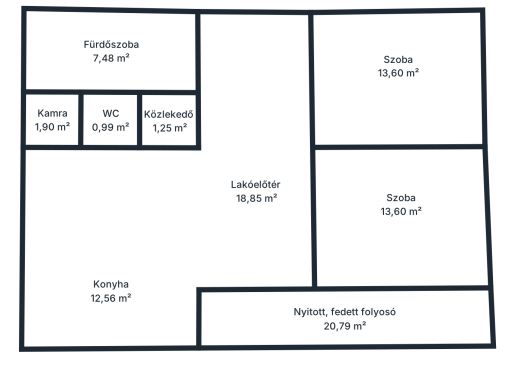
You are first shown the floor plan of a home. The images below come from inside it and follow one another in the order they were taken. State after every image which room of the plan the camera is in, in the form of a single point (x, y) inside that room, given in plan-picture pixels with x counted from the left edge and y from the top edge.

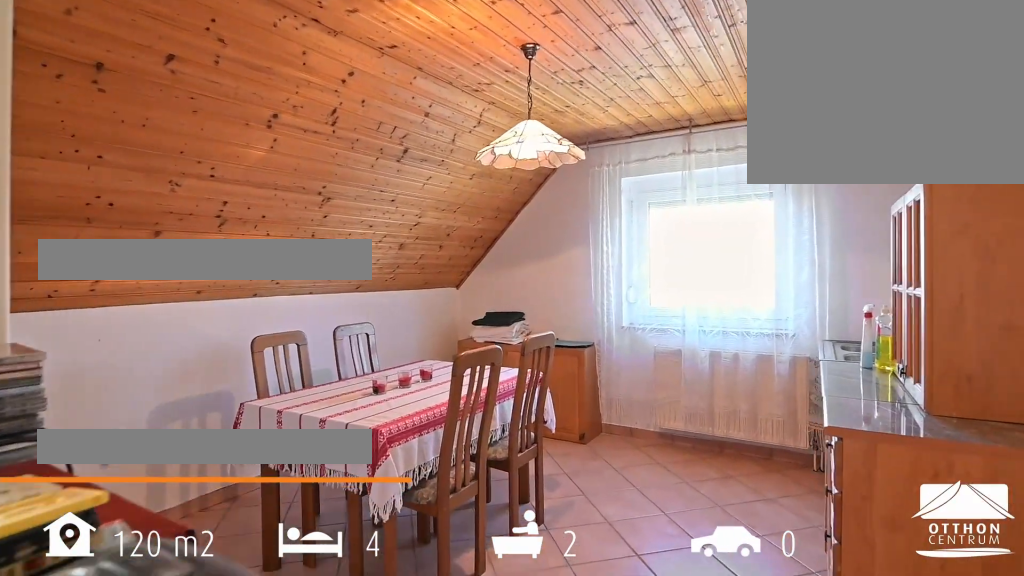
(110, 305)
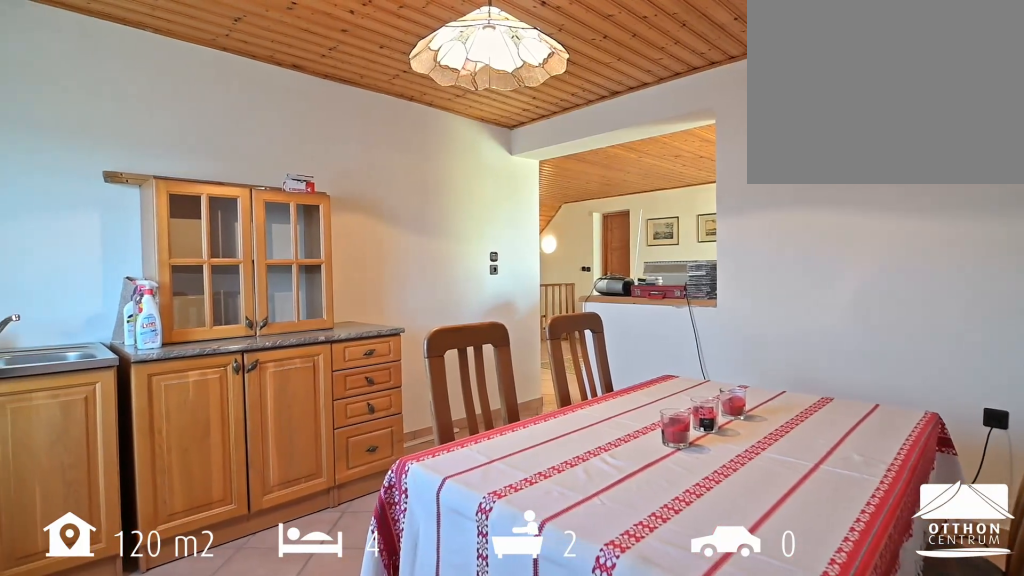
(110, 305)
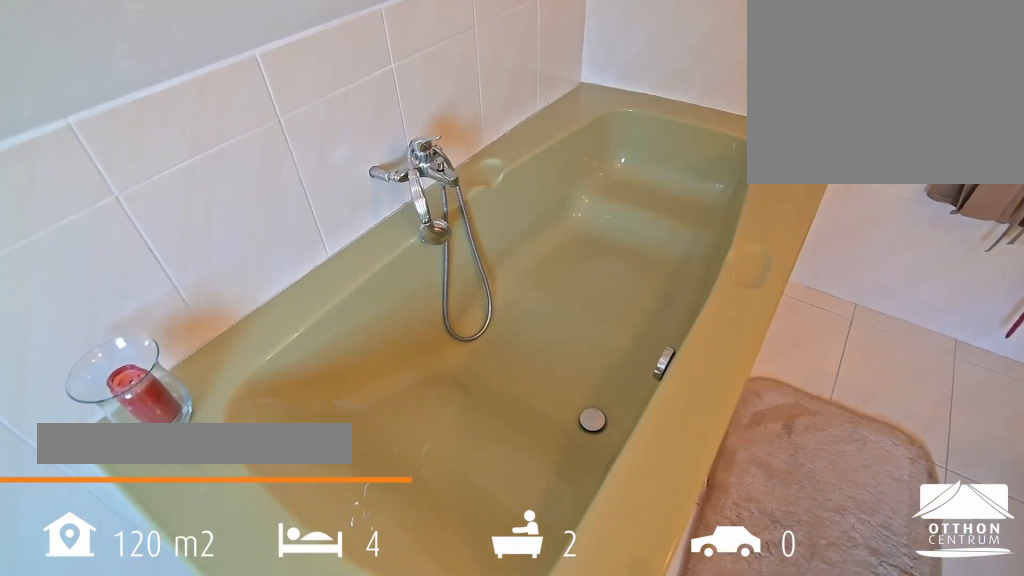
(114, 67)
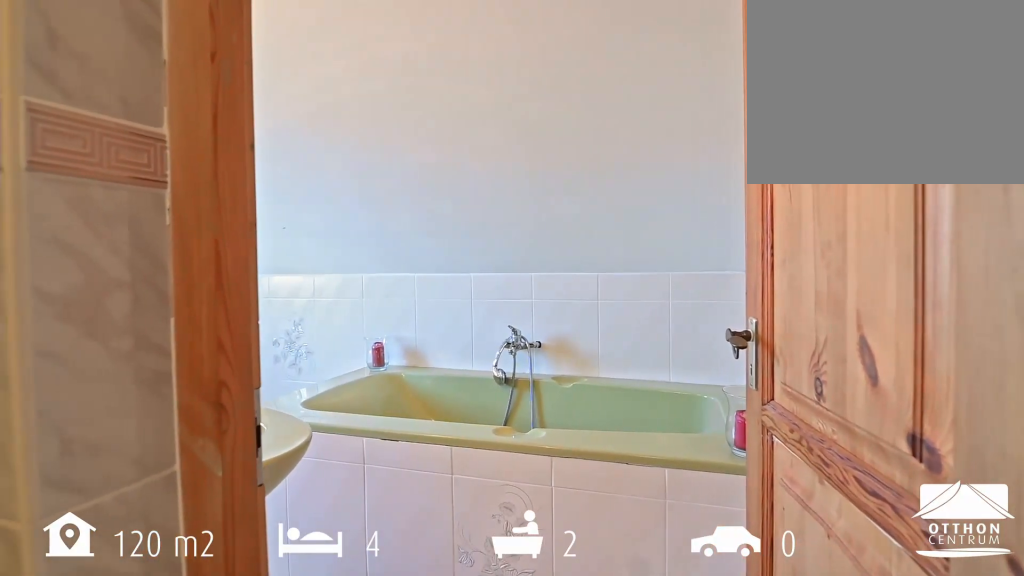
(114, 66)
